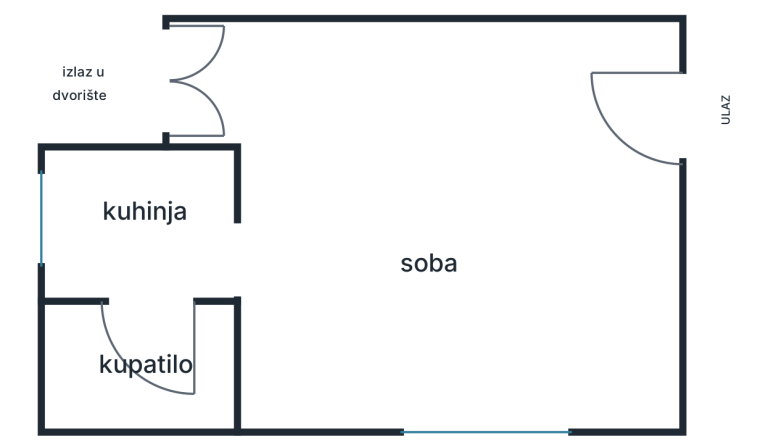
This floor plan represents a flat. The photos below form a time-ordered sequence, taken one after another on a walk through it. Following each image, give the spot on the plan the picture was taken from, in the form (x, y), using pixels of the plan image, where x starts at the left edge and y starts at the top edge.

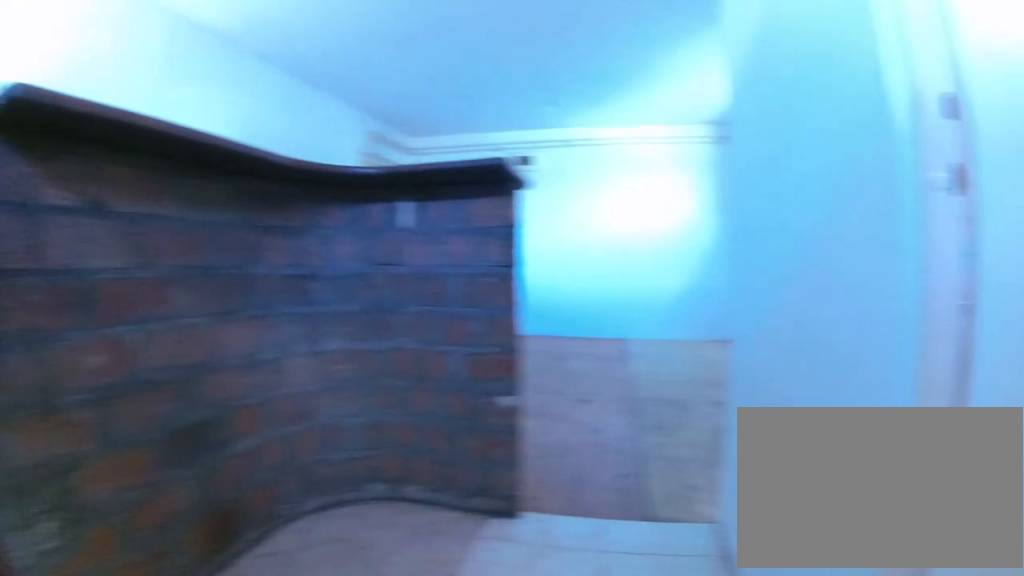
(142, 266)
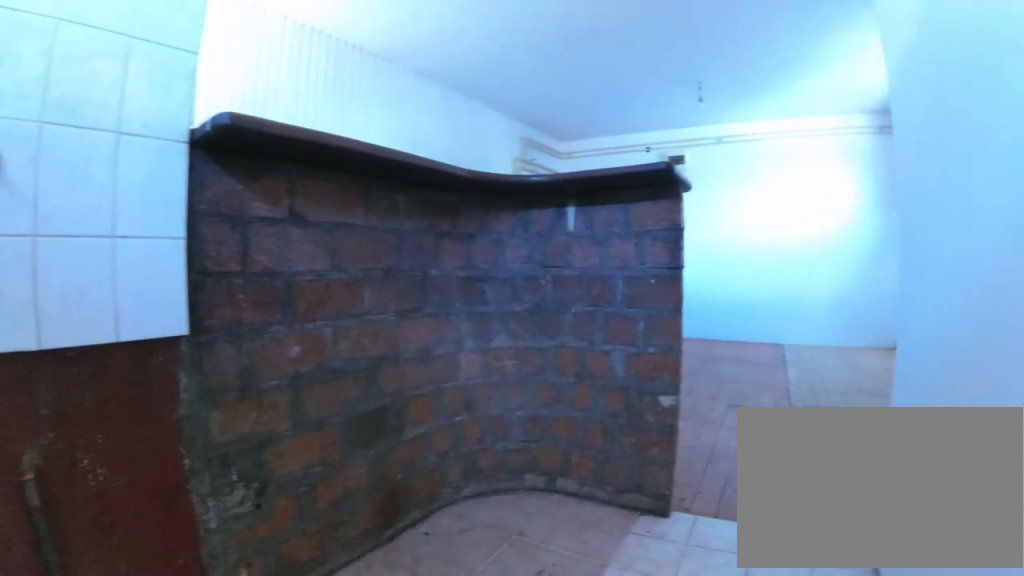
(131, 261)
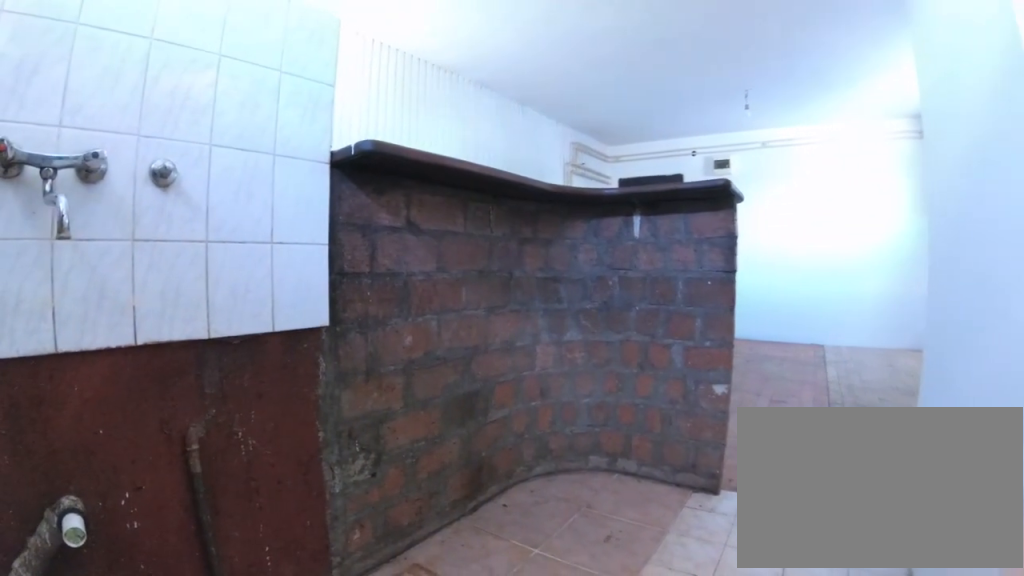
(113, 251)
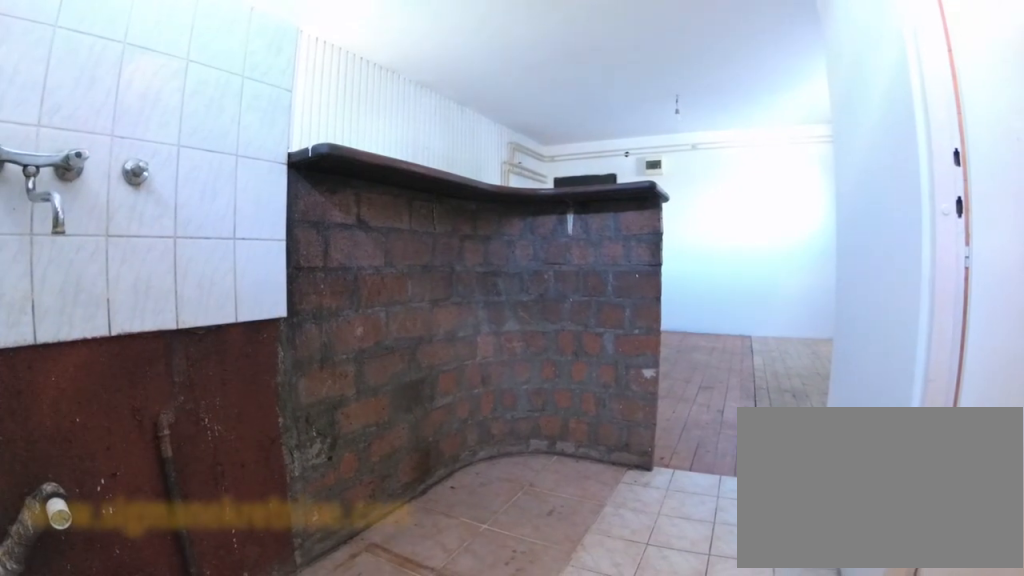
(96, 247)
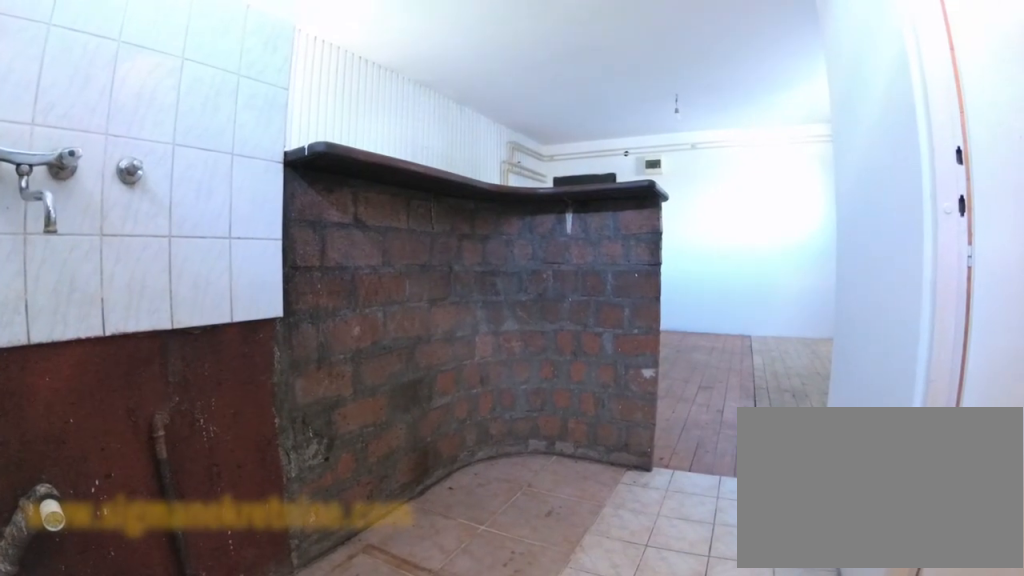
(94, 246)
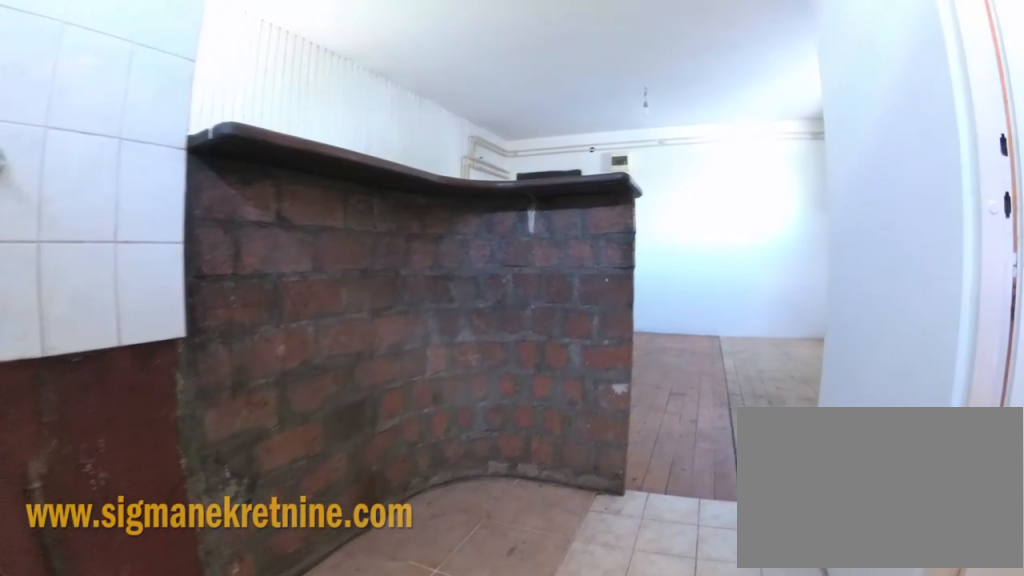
(117, 246)
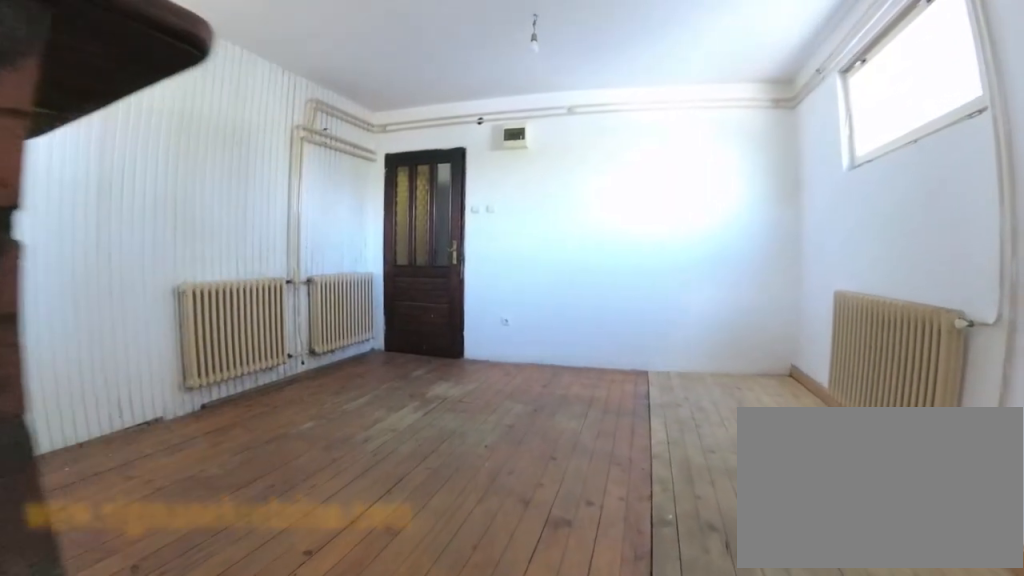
(237, 246)
